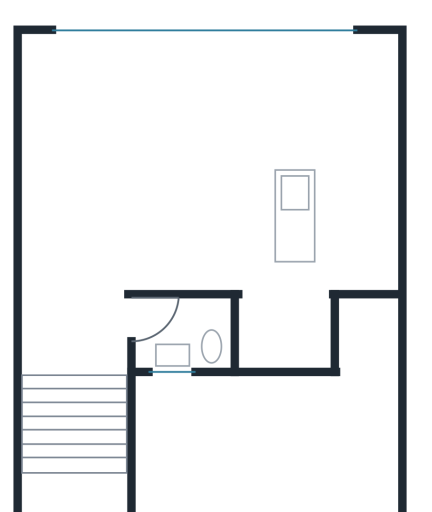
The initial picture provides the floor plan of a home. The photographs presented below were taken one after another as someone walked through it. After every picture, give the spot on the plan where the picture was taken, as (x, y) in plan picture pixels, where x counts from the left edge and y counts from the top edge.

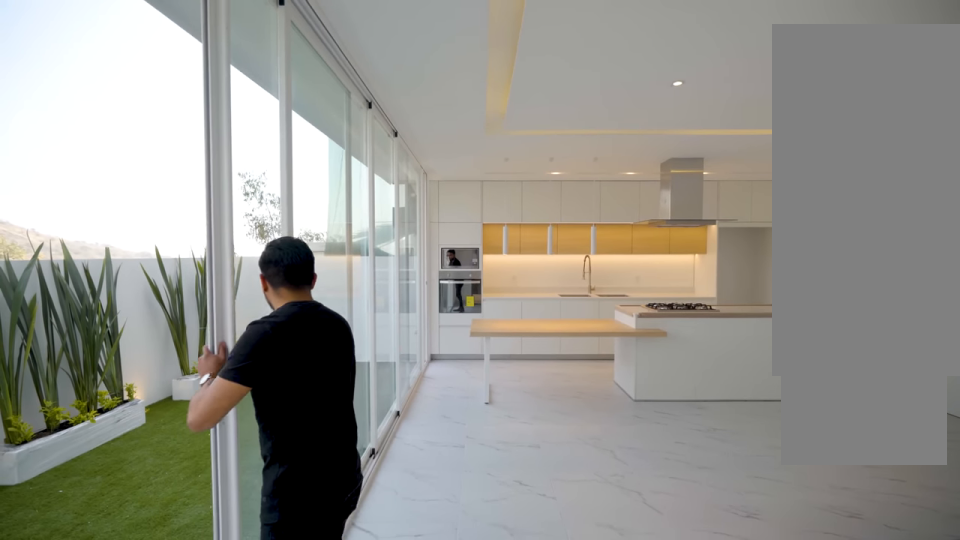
(161, 76)
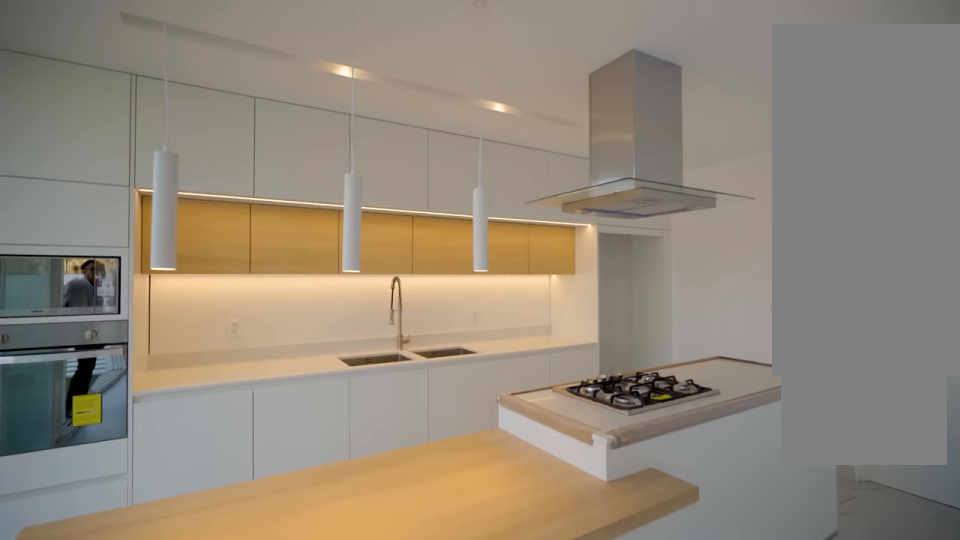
(221, 153)
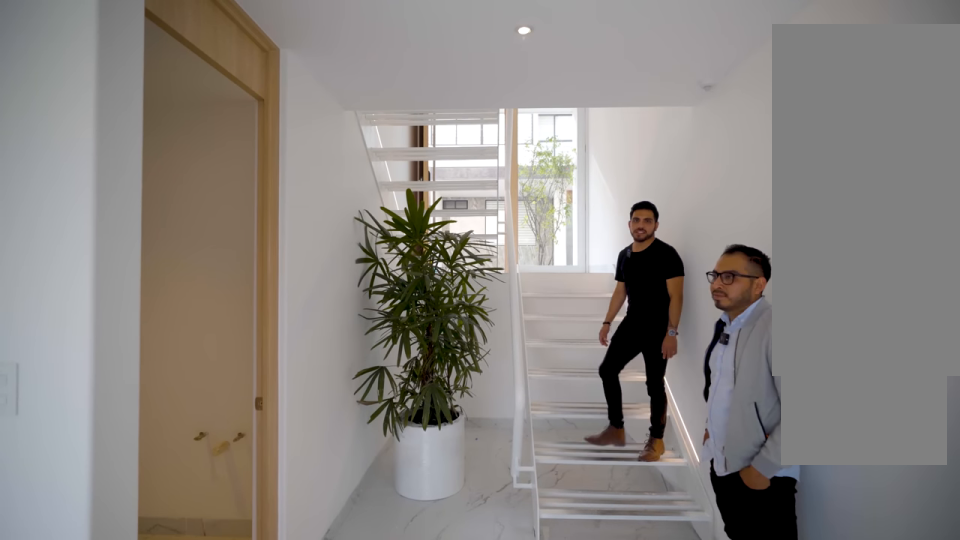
(70, 323)
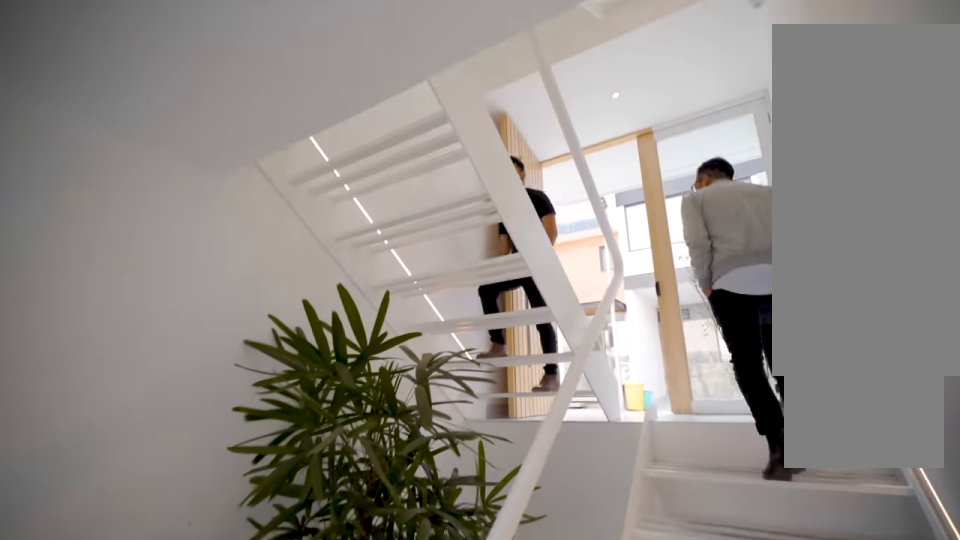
(47, 375)
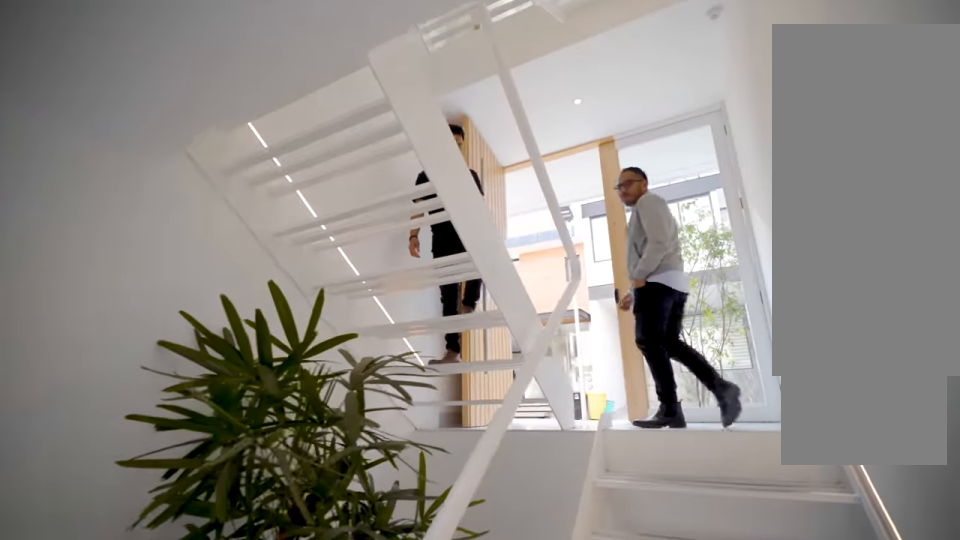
(43, 391)
